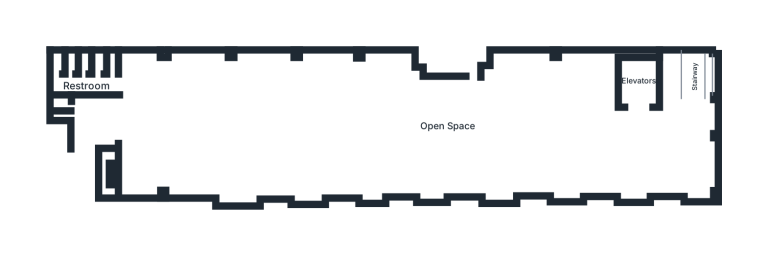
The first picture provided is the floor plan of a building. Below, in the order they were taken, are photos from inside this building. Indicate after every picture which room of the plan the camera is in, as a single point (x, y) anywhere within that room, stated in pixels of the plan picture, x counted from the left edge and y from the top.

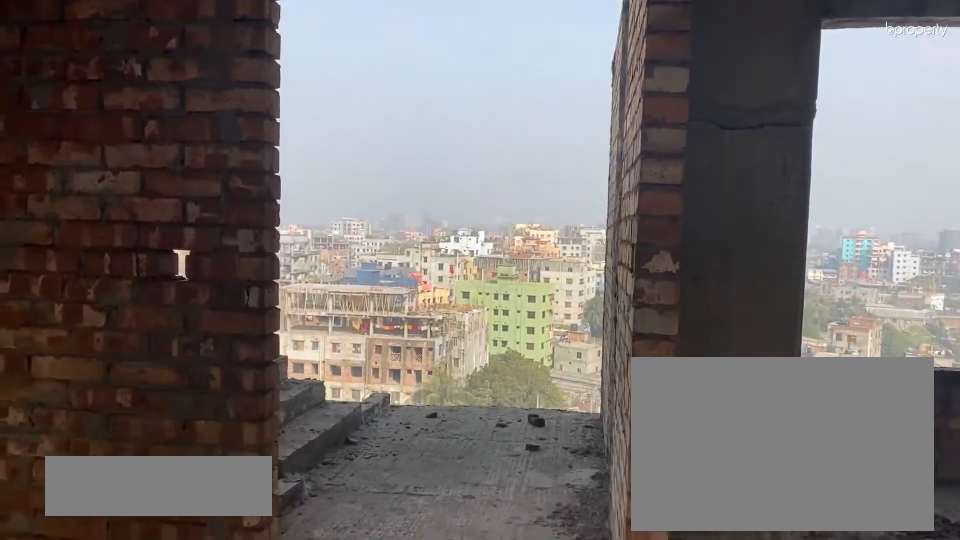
(476, 92)
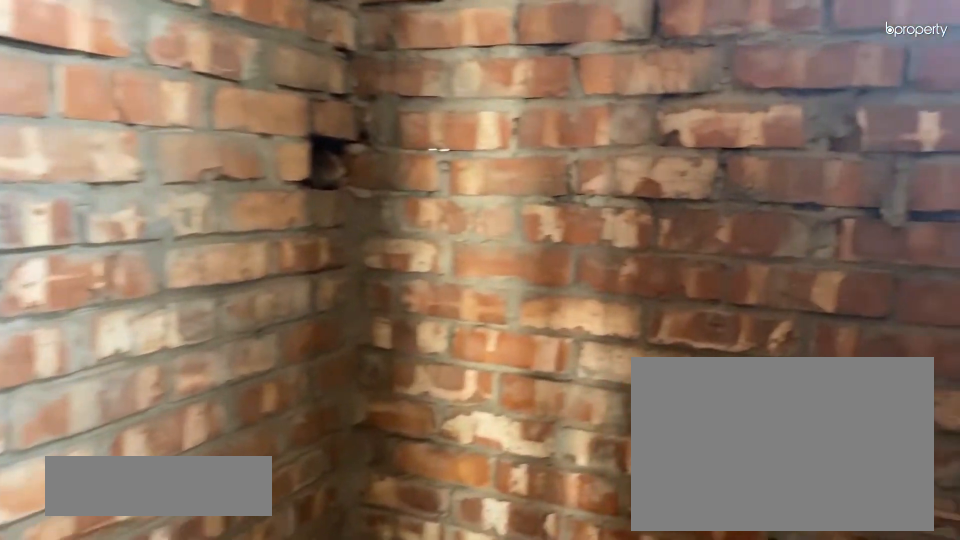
(112, 65)
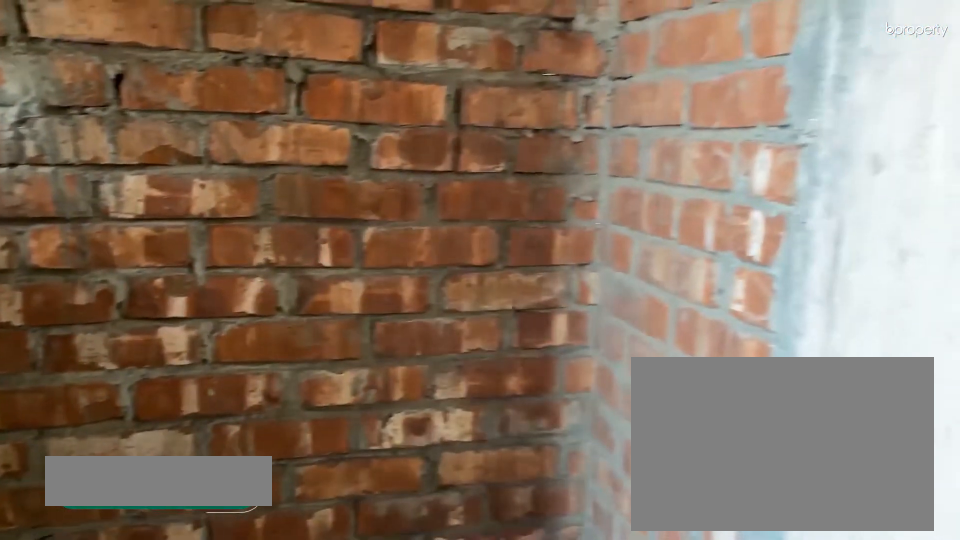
(58, 63)
